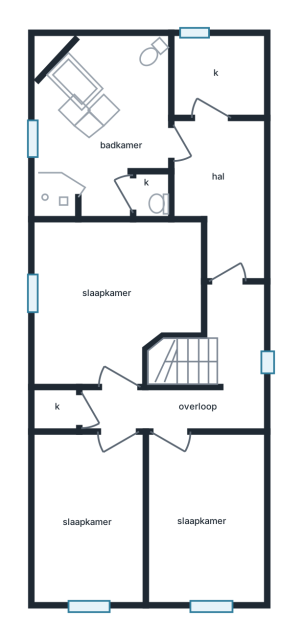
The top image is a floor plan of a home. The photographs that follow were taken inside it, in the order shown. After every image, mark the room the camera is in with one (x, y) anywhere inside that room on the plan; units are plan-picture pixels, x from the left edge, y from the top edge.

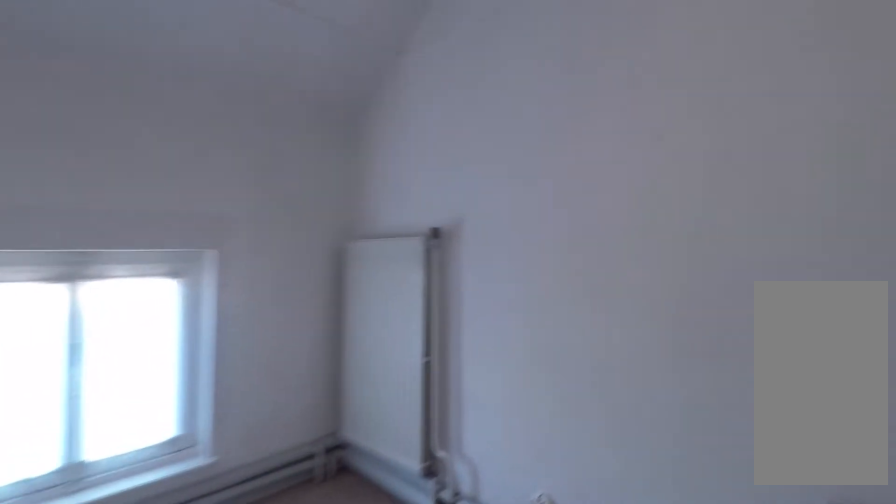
(90, 518)
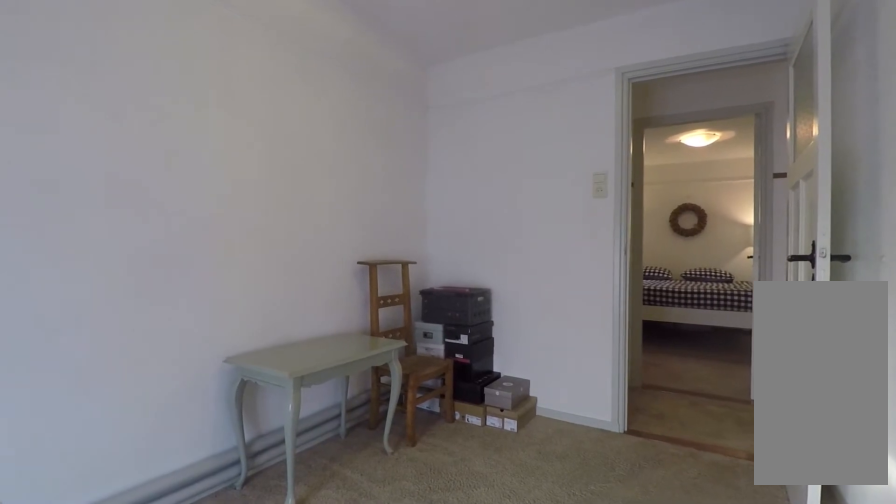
(90, 518)
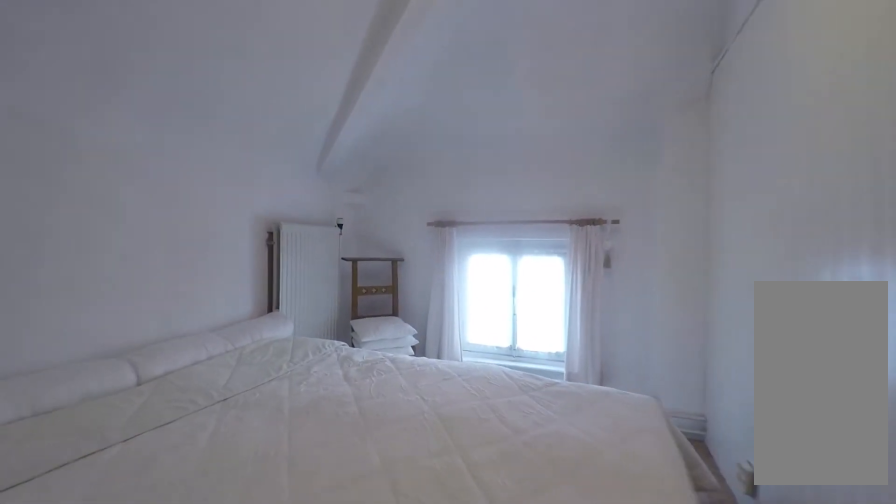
(203, 518)
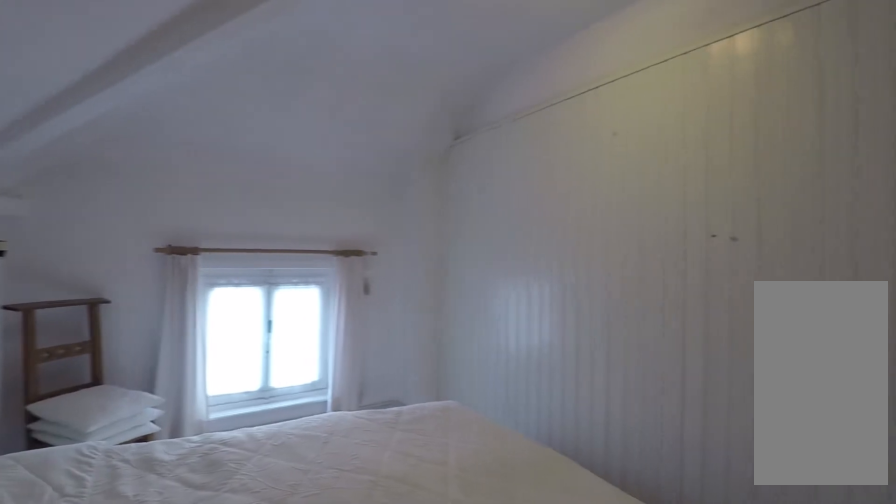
(203, 518)
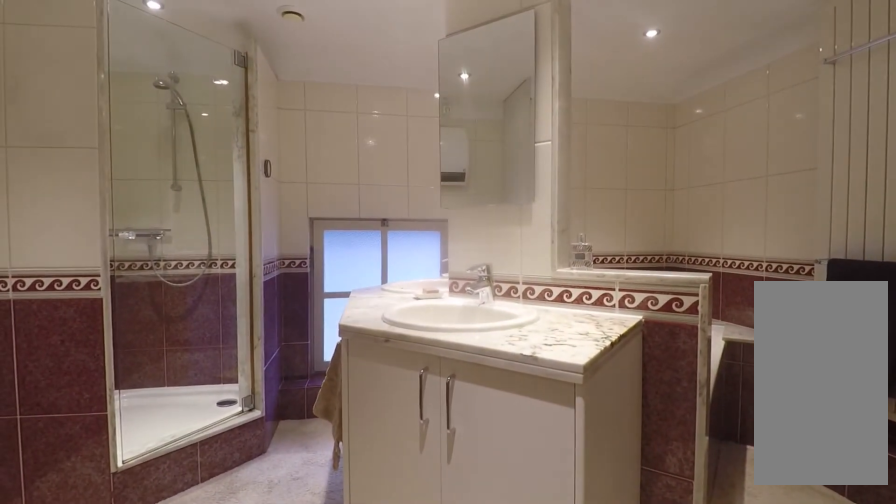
(101, 126)
